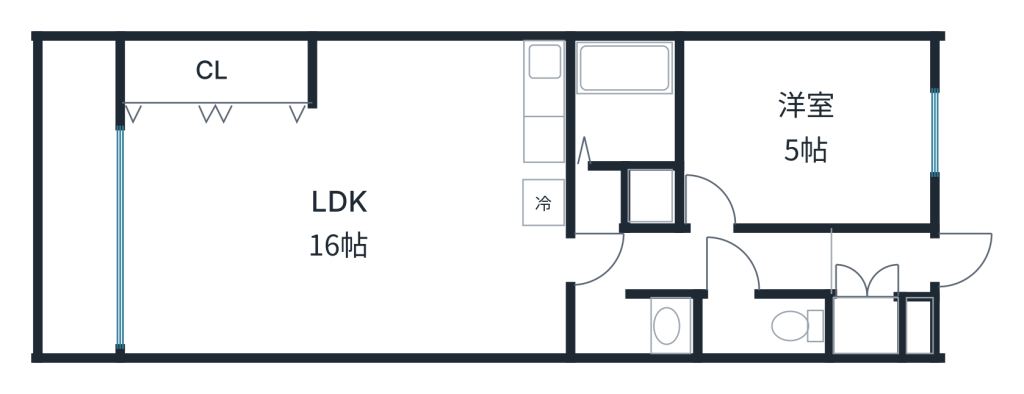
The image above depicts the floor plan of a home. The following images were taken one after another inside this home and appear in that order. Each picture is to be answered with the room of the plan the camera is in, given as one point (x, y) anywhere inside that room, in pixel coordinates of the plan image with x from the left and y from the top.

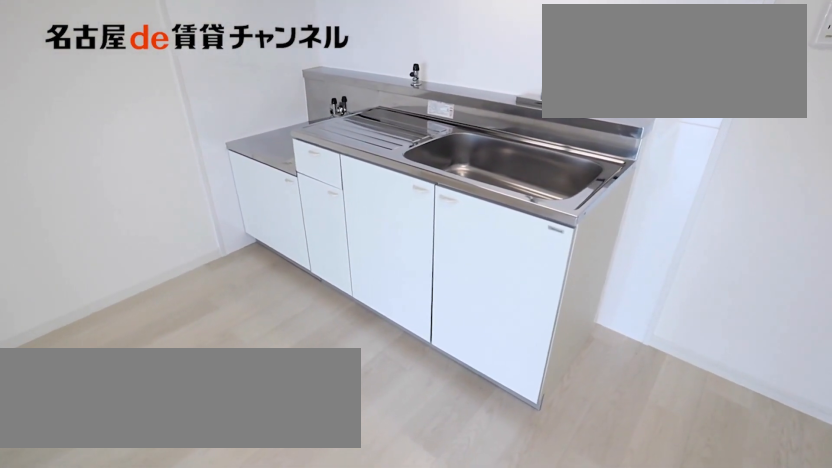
(534, 127)
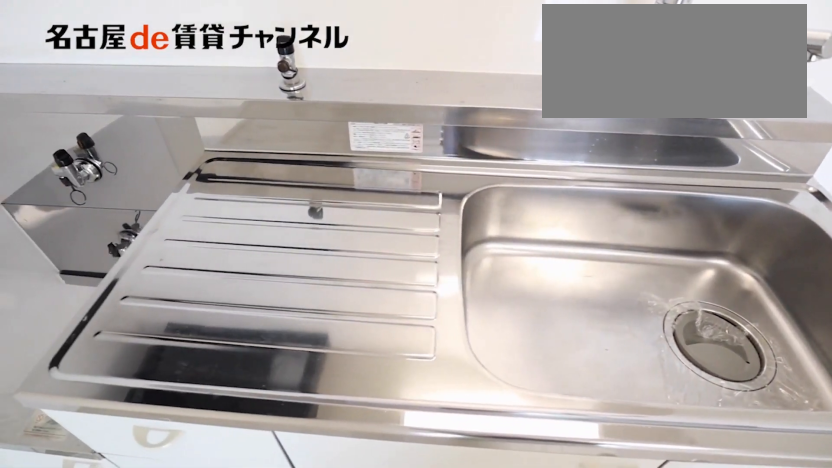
(534, 127)
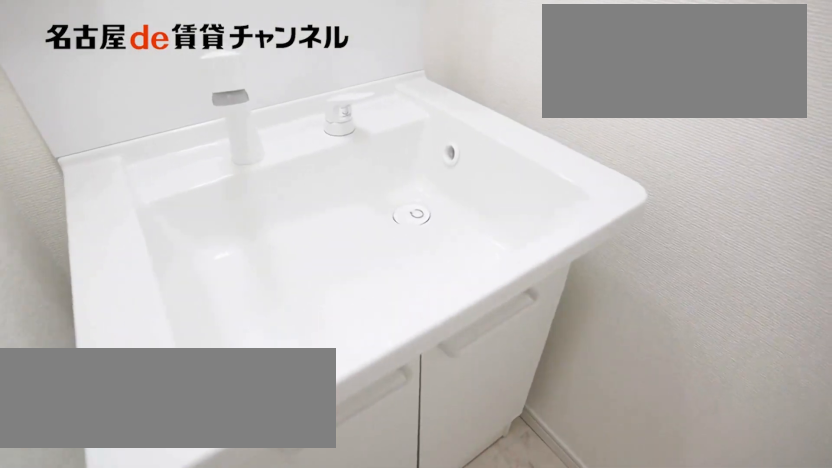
(635, 323)
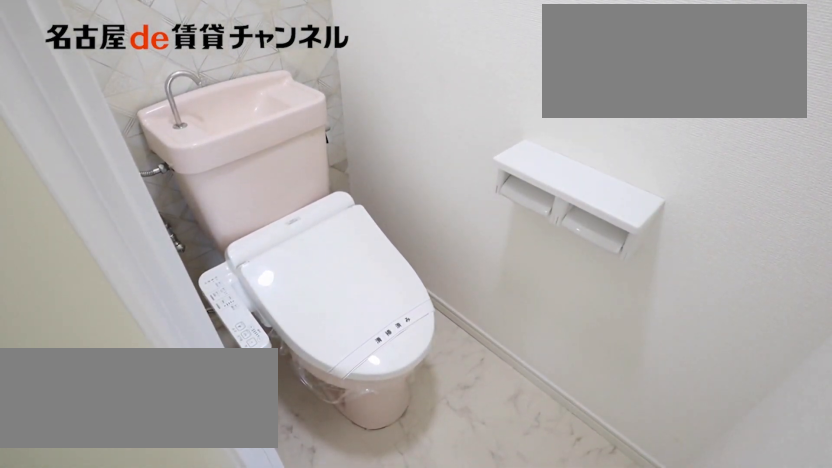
(763, 323)
